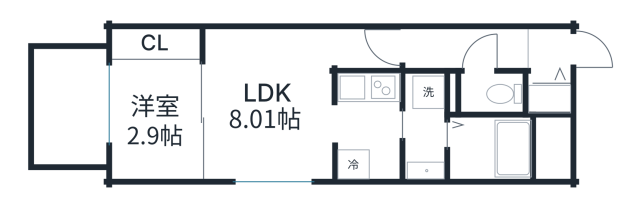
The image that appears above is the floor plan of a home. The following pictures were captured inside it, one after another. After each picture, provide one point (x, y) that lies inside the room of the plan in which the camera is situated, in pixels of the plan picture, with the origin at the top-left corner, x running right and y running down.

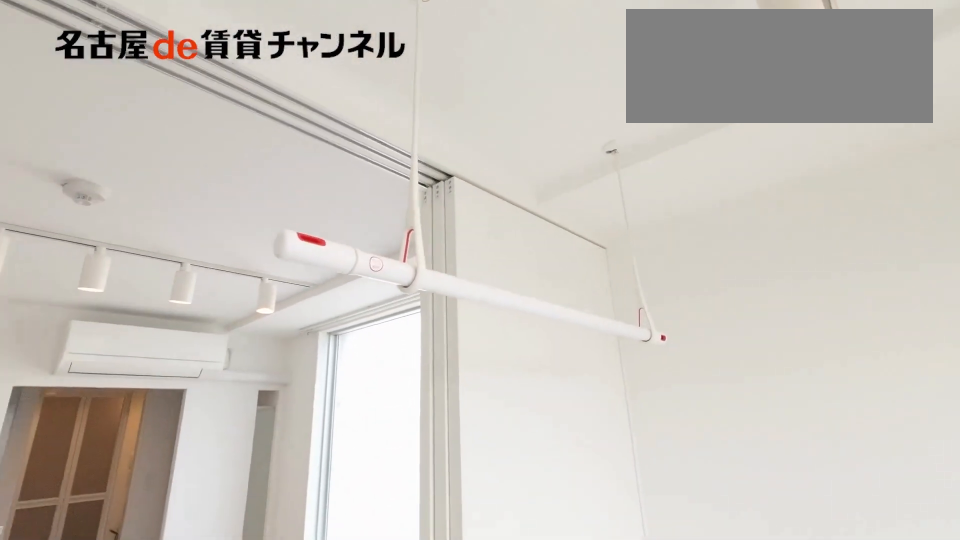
(154, 120)
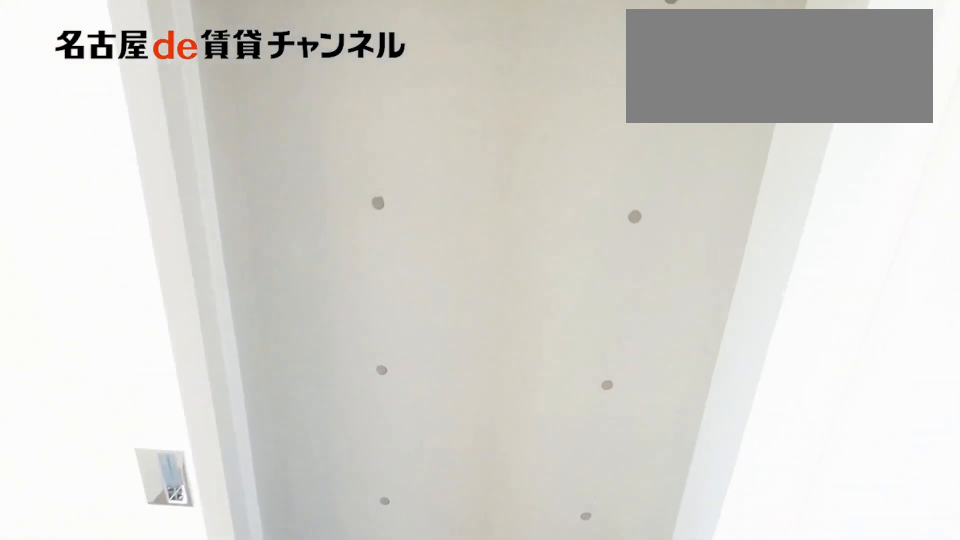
(154, 44)
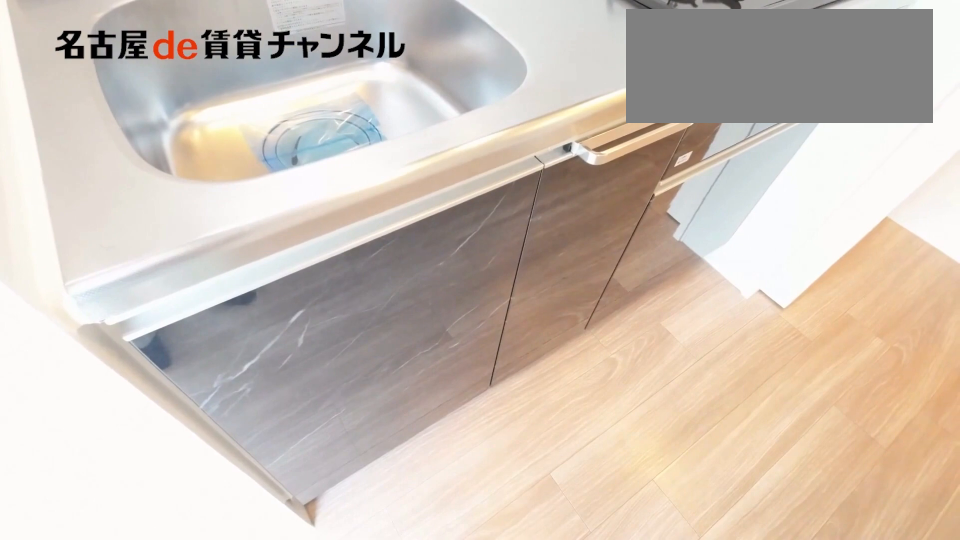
(368, 127)
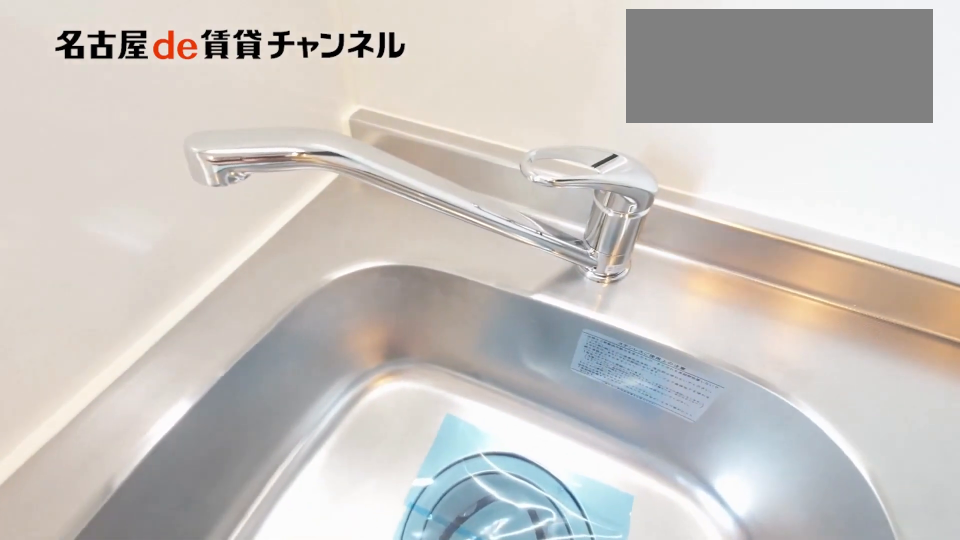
(368, 127)
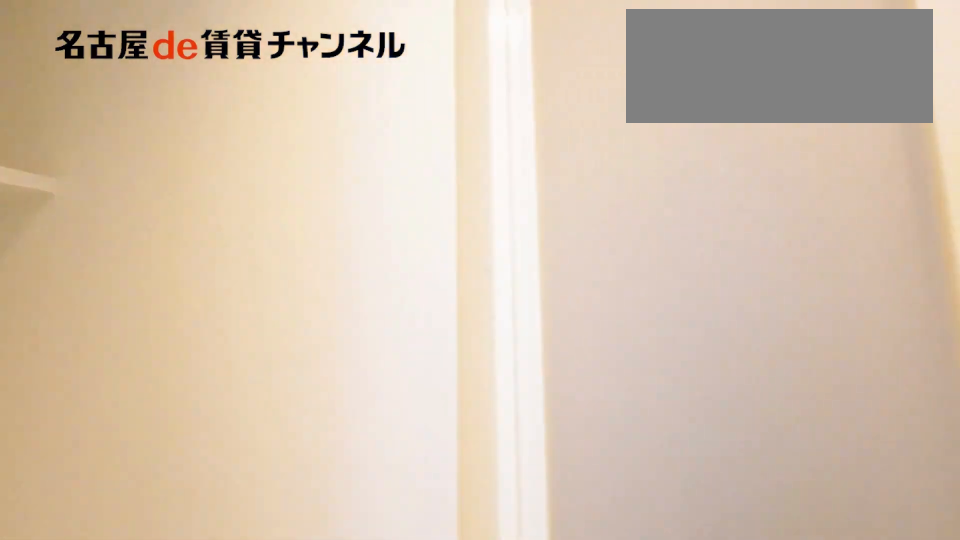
(424, 94)
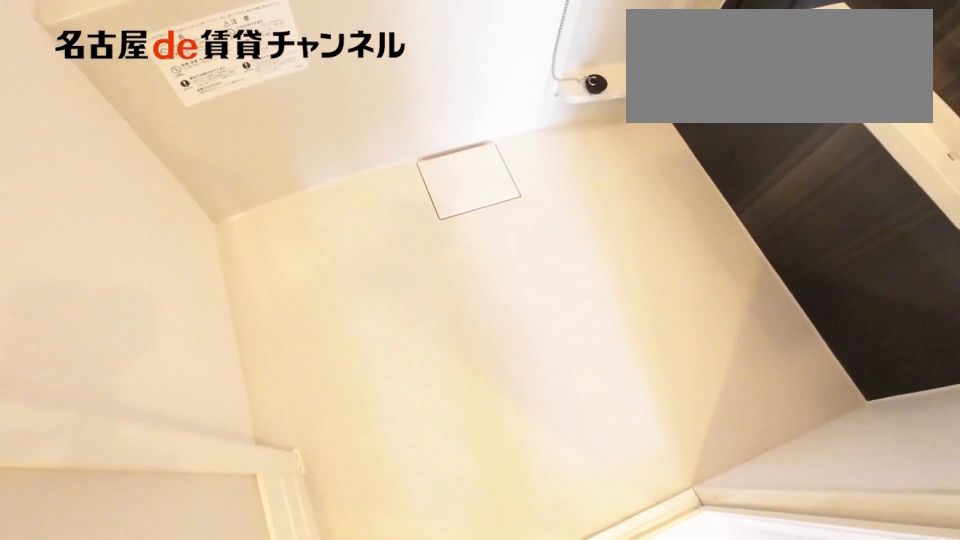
(491, 152)
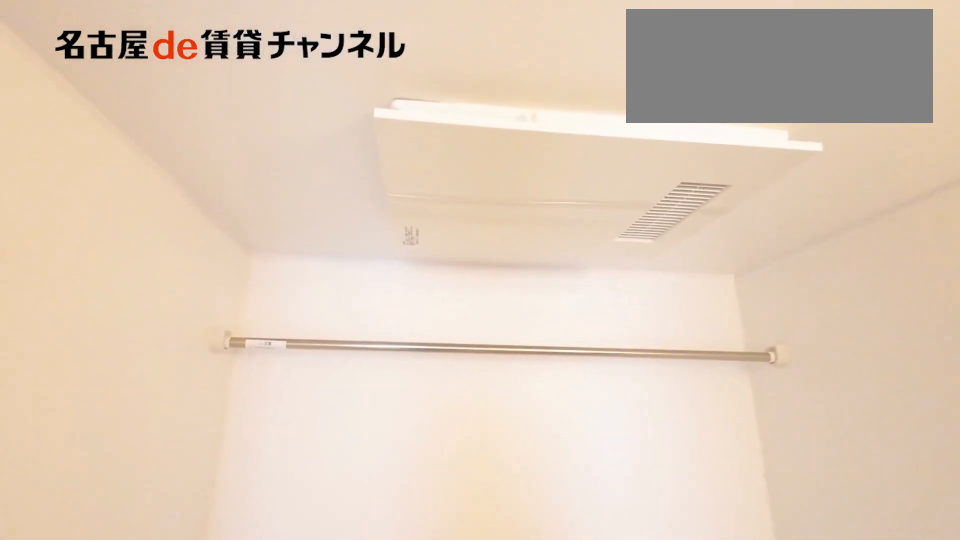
(491, 152)
